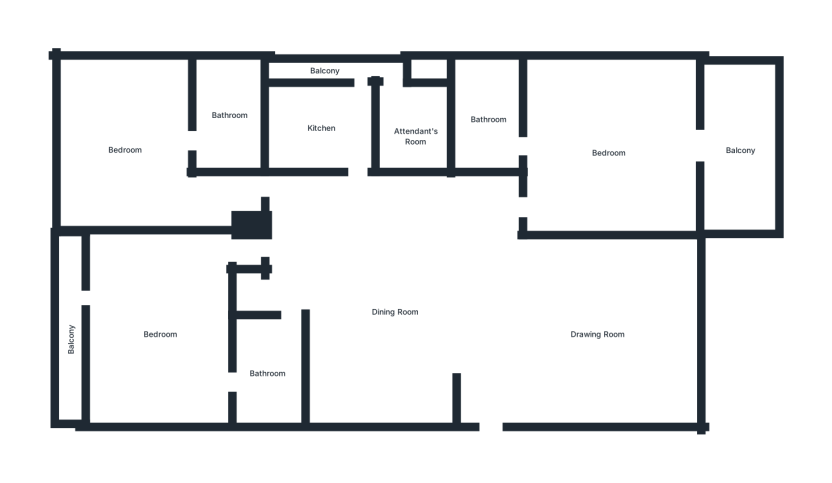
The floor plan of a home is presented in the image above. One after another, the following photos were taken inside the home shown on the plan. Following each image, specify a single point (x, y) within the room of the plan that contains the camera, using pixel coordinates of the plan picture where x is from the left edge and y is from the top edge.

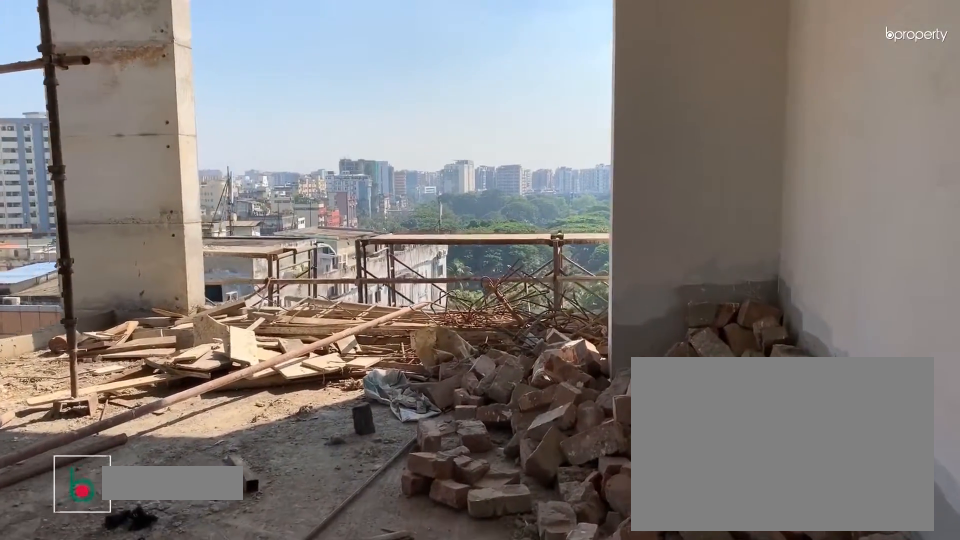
(605, 148)
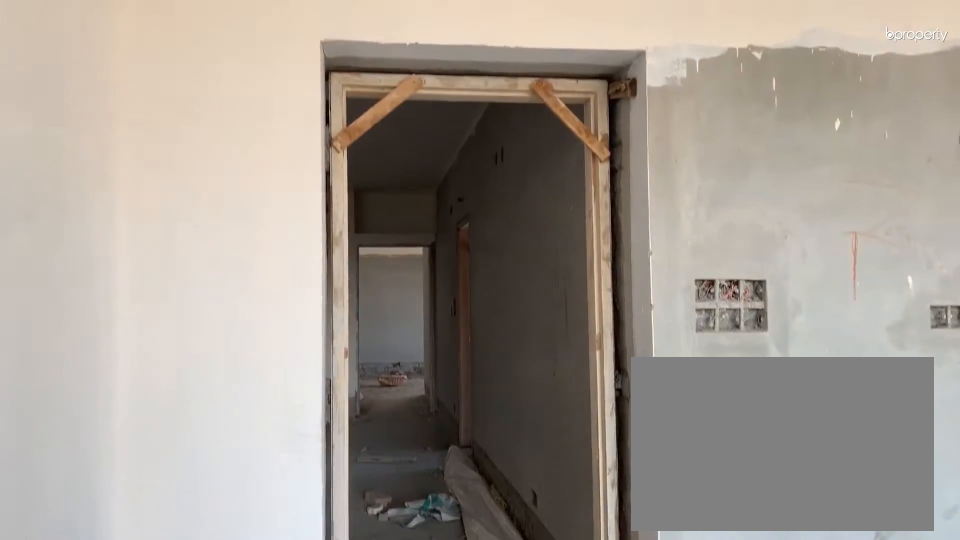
(605, 148)
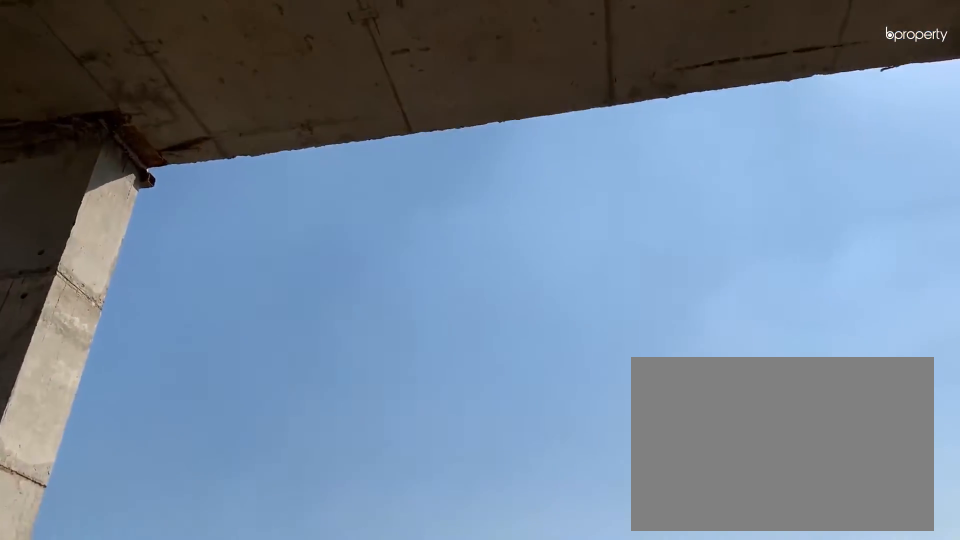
(740, 149)
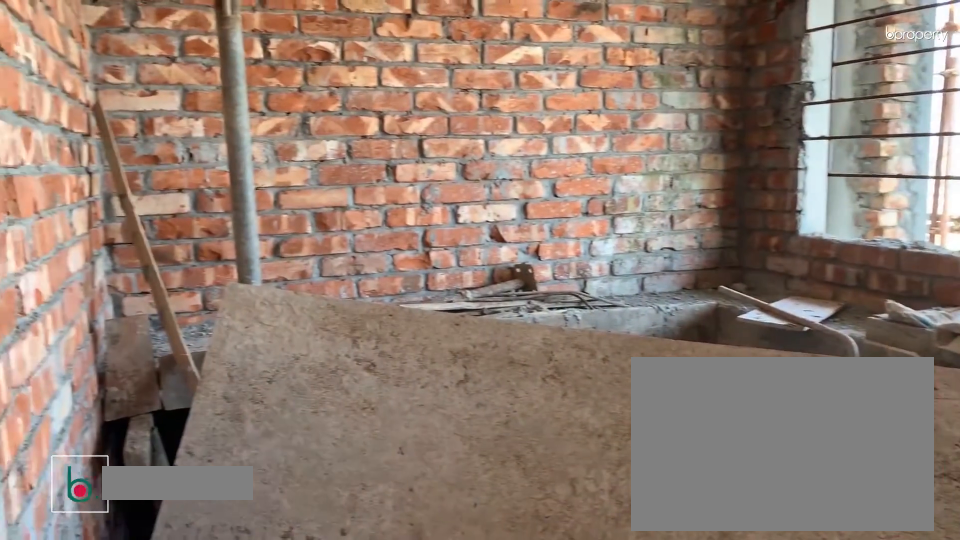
(328, 128)
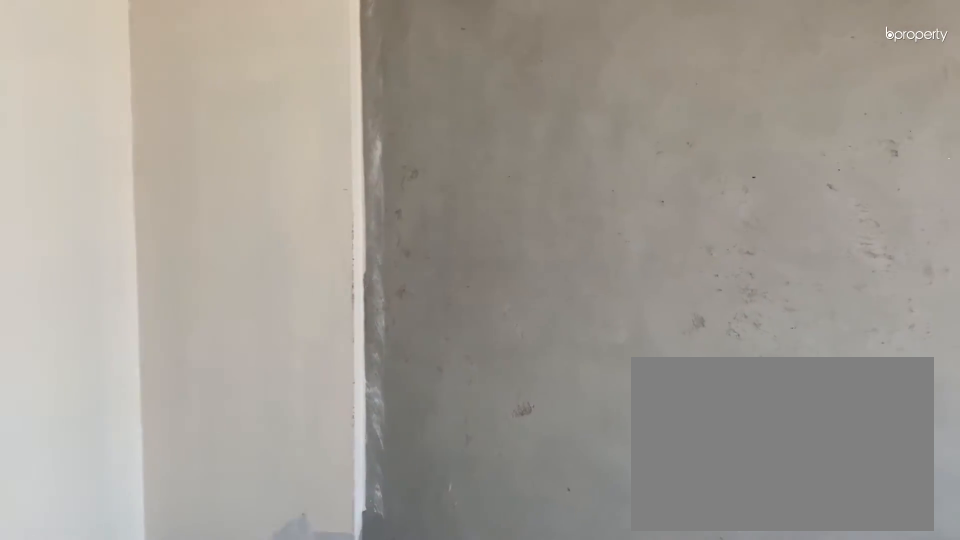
(124, 152)
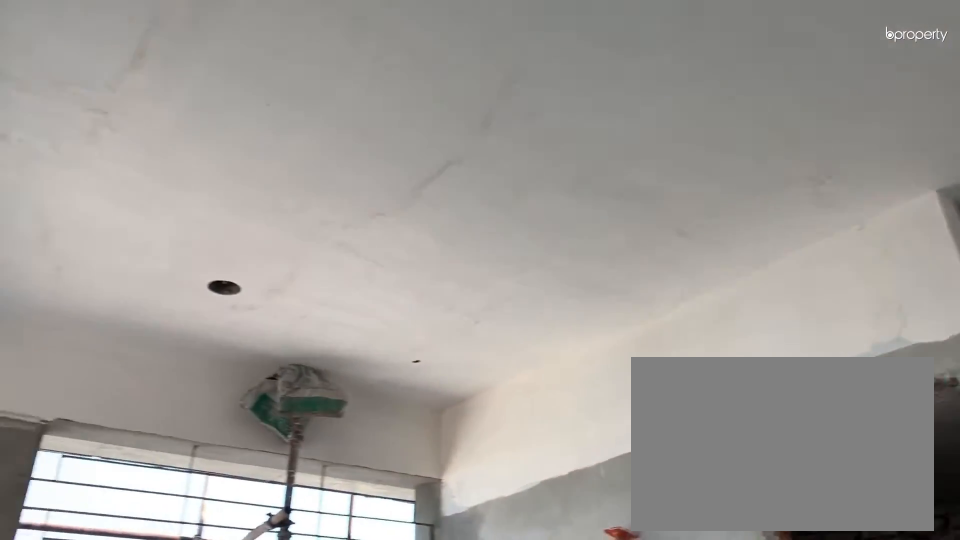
(124, 152)
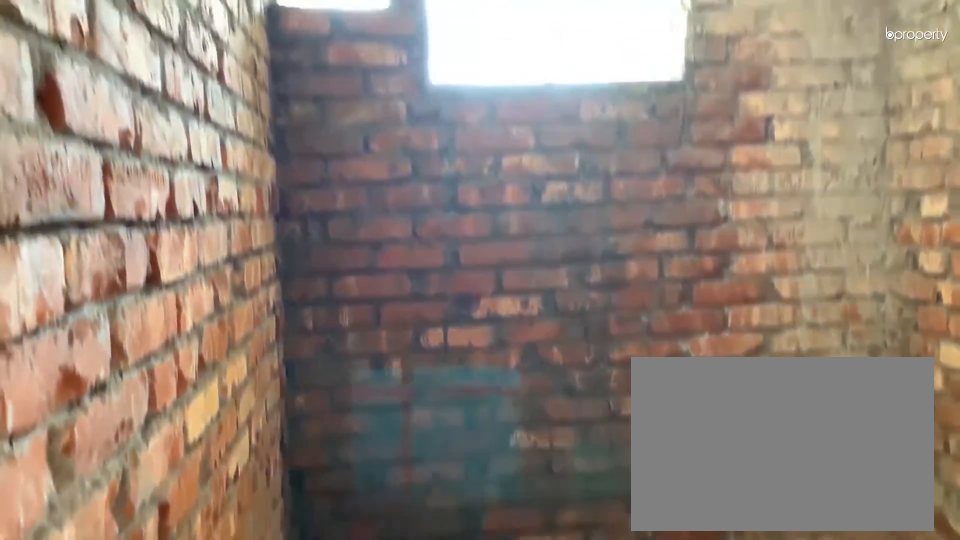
(229, 121)
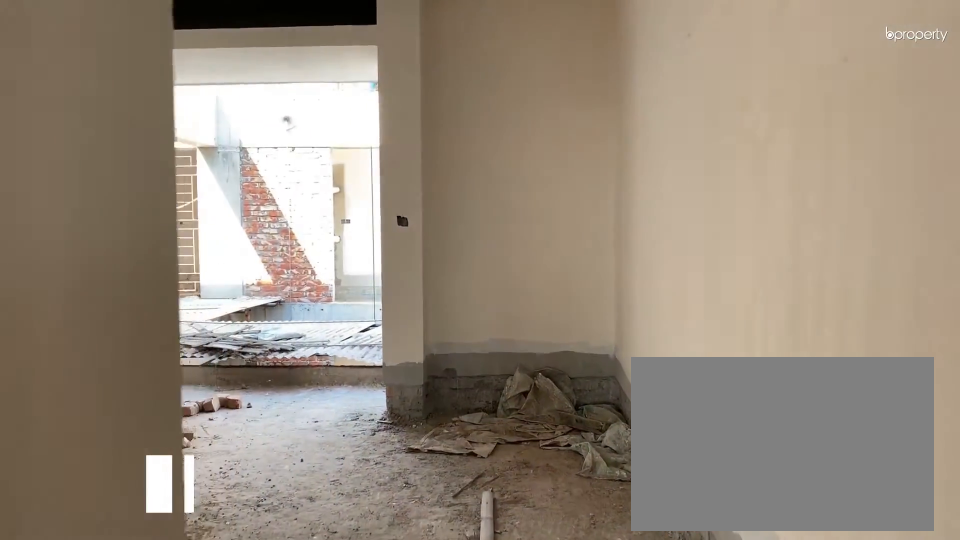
(283, 252)
